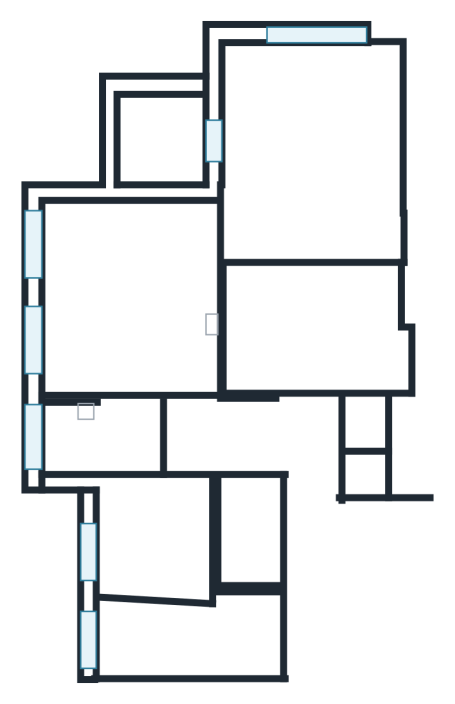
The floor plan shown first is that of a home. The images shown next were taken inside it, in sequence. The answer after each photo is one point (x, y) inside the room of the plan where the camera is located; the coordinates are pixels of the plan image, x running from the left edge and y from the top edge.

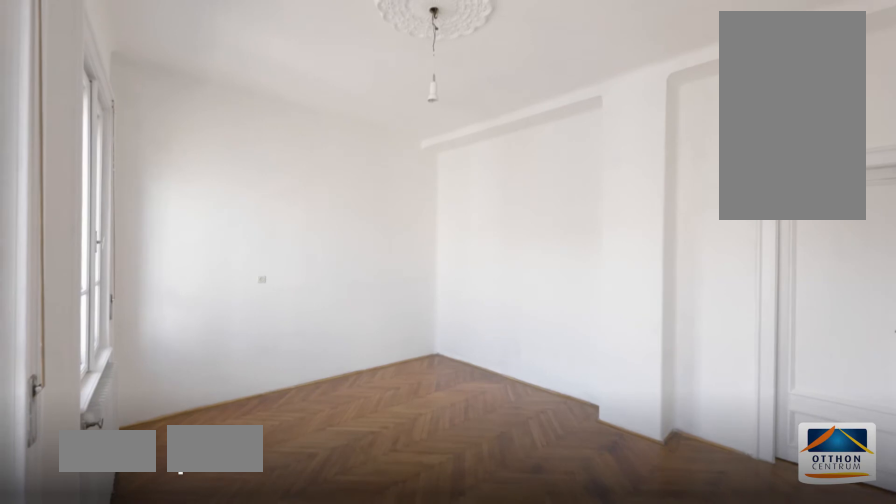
(136, 308)
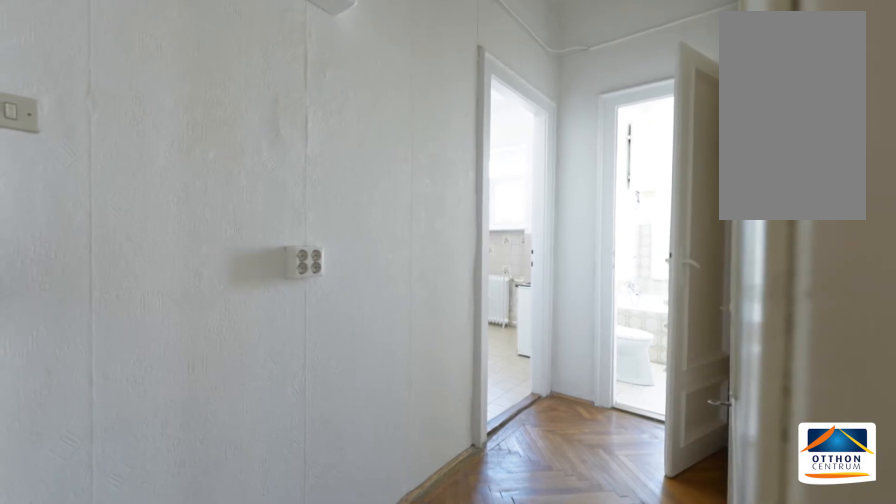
(295, 436)
